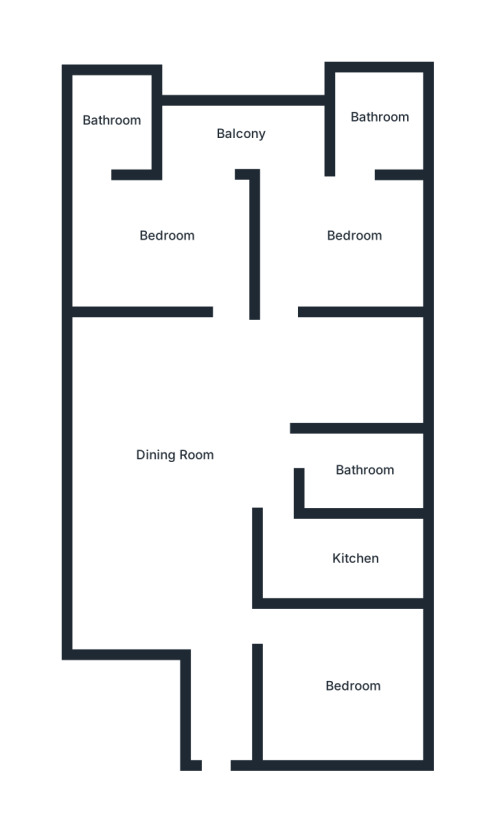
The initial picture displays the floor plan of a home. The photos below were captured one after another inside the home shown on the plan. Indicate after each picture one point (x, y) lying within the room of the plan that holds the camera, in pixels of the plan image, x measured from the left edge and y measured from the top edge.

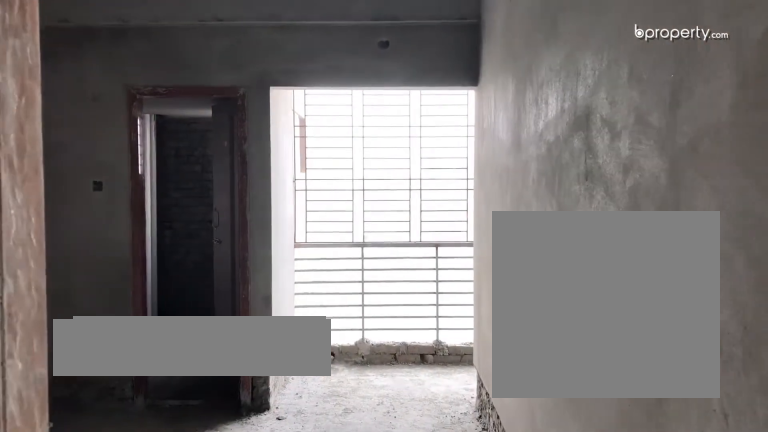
(168, 237)
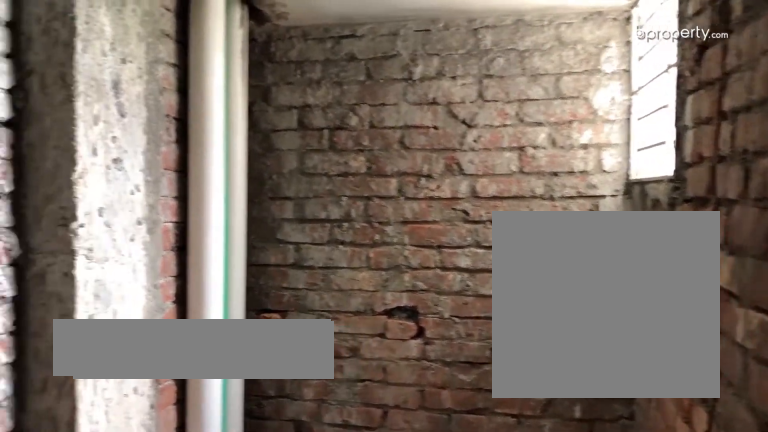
(117, 121)
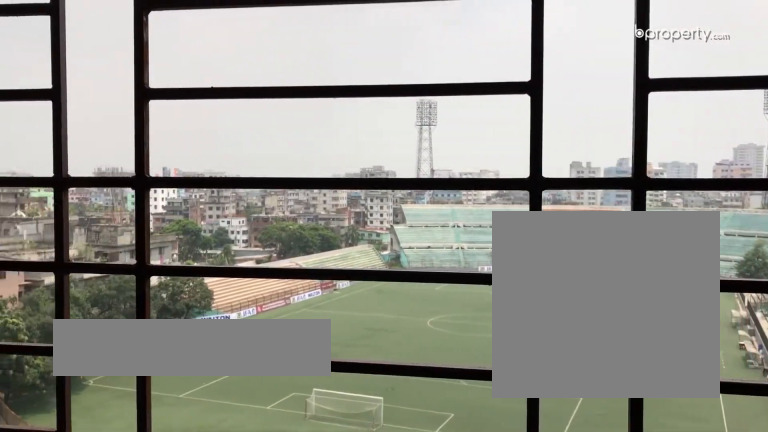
(293, 142)
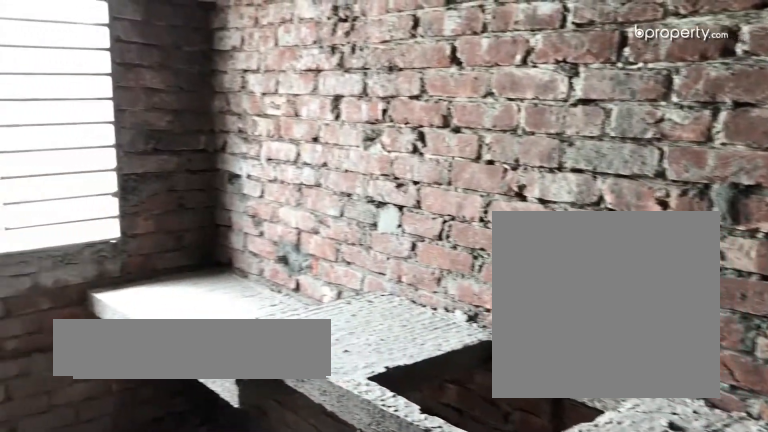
(358, 555)
